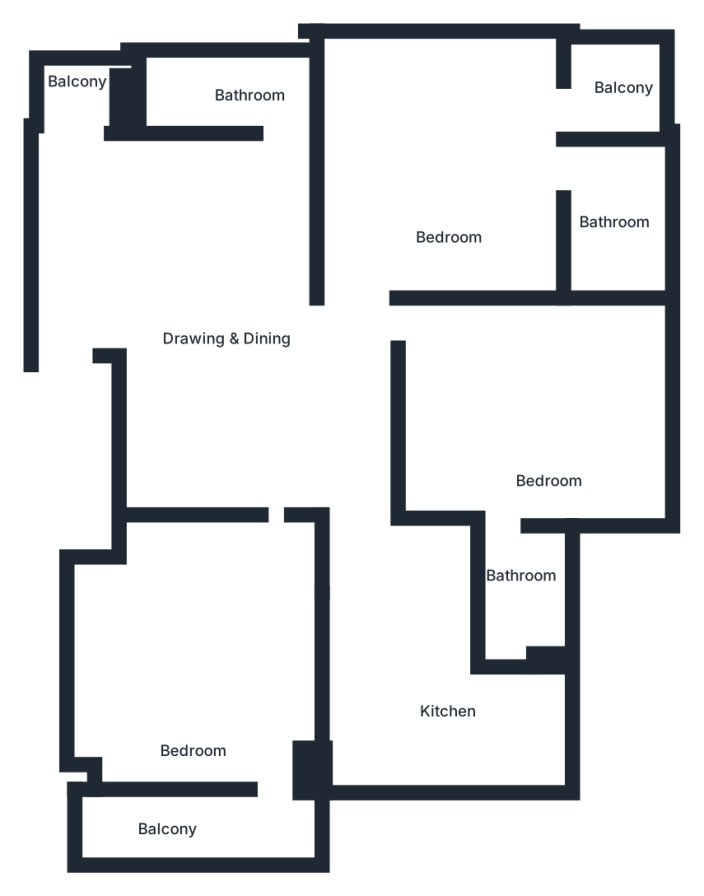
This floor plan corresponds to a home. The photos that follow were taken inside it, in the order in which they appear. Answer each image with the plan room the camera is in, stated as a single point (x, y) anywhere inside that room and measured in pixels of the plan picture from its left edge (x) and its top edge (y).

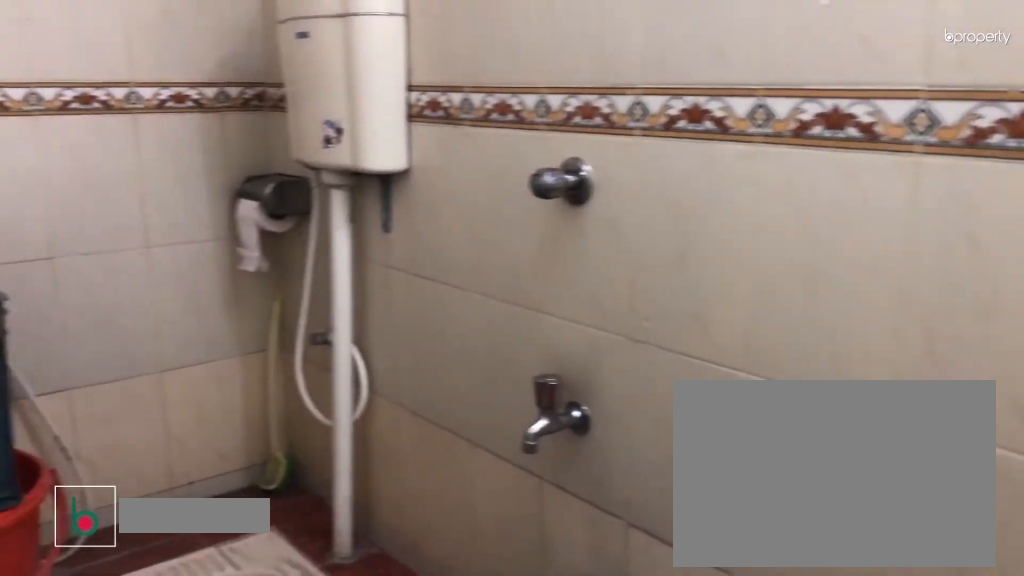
(242, 91)
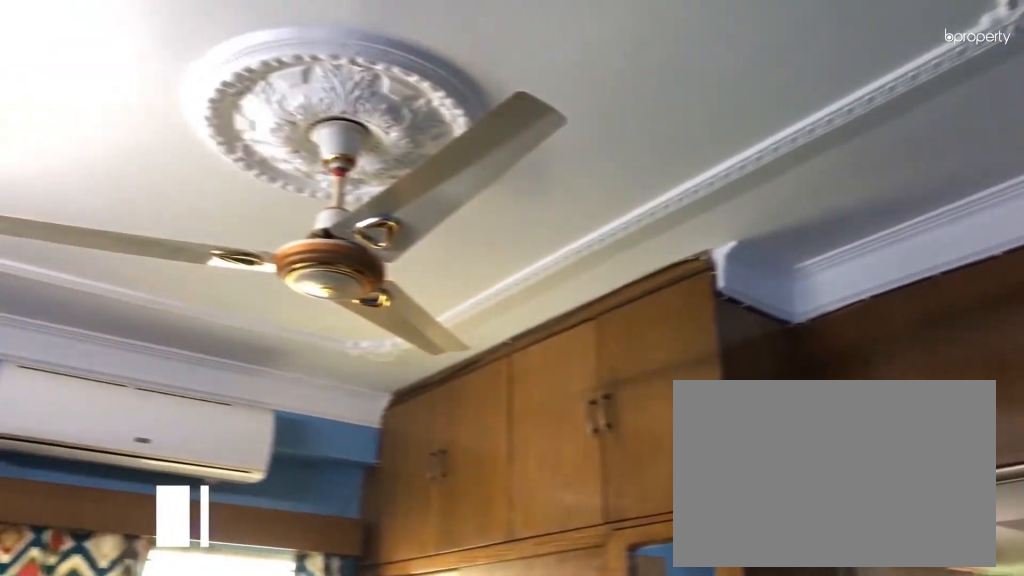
(555, 410)
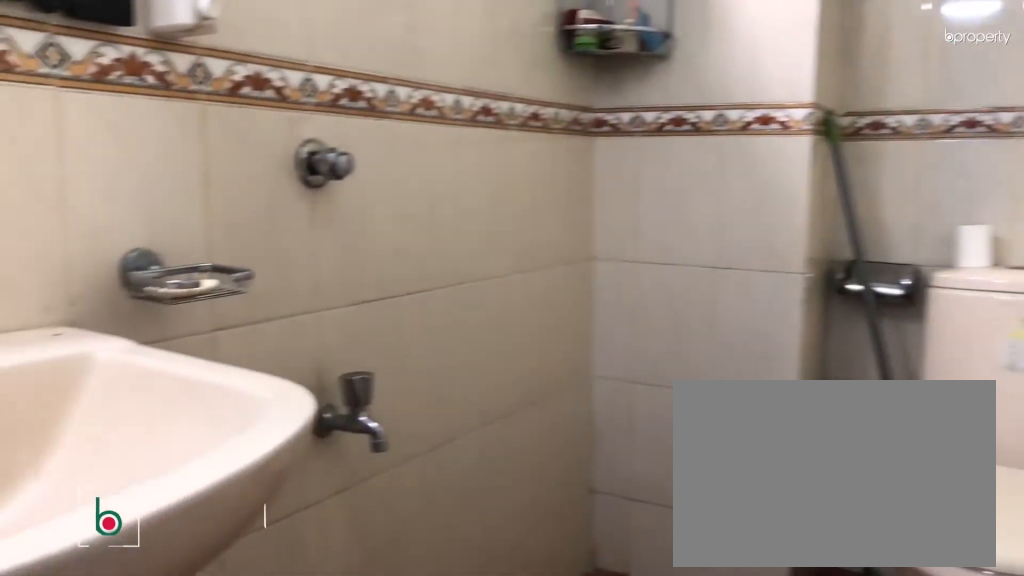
(523, 598)
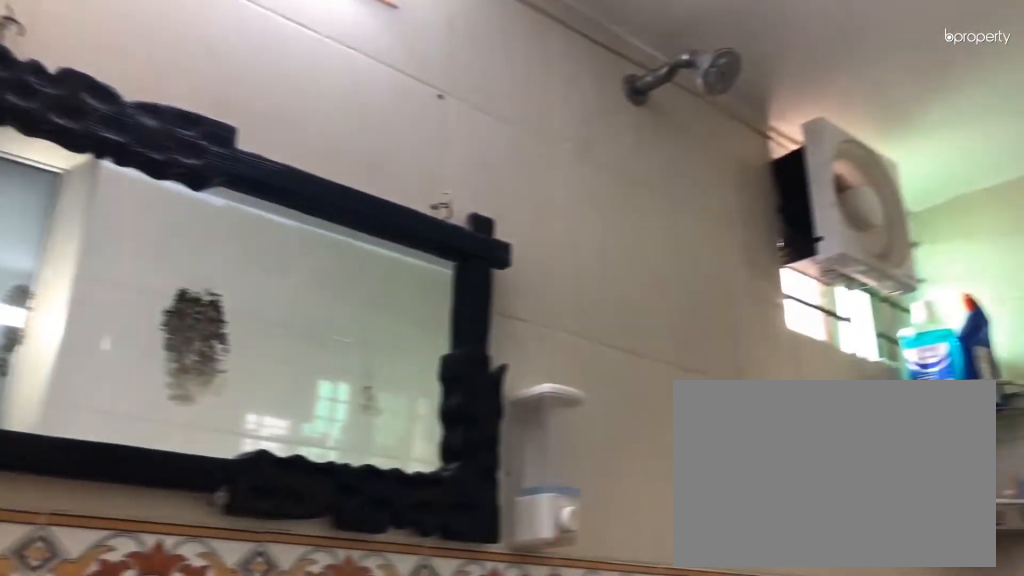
(523, 598)
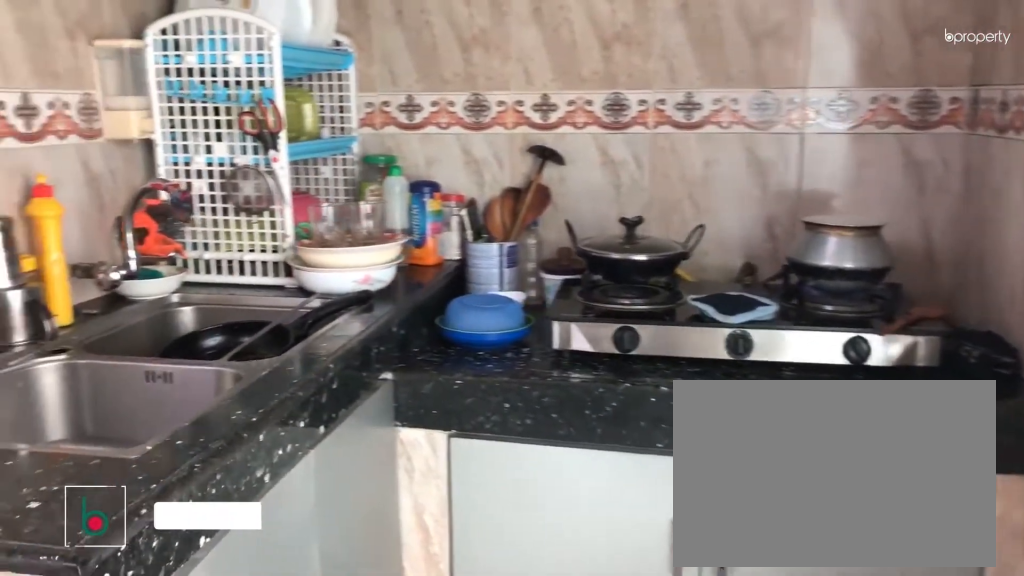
(463, 726)
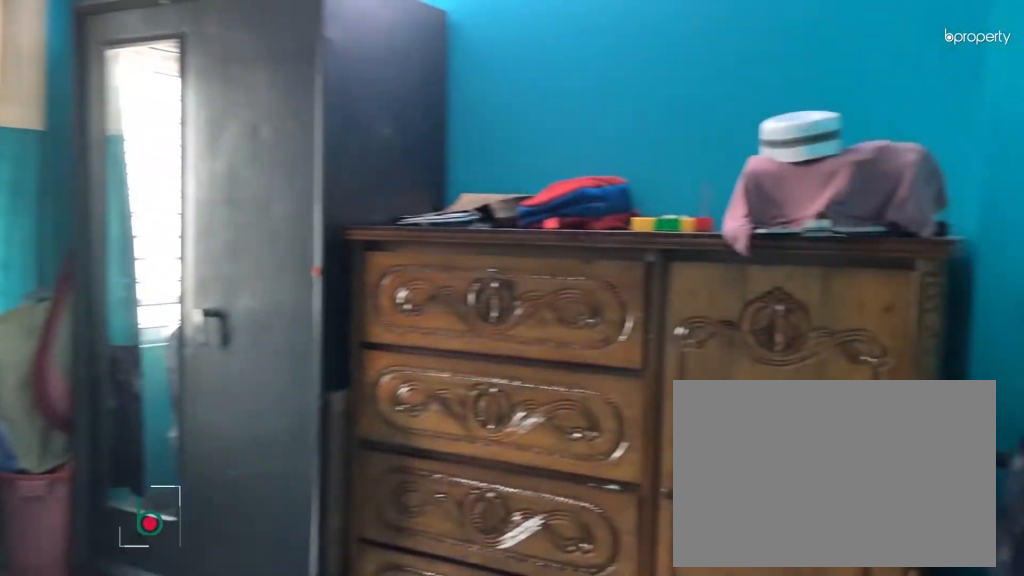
(213, 673)
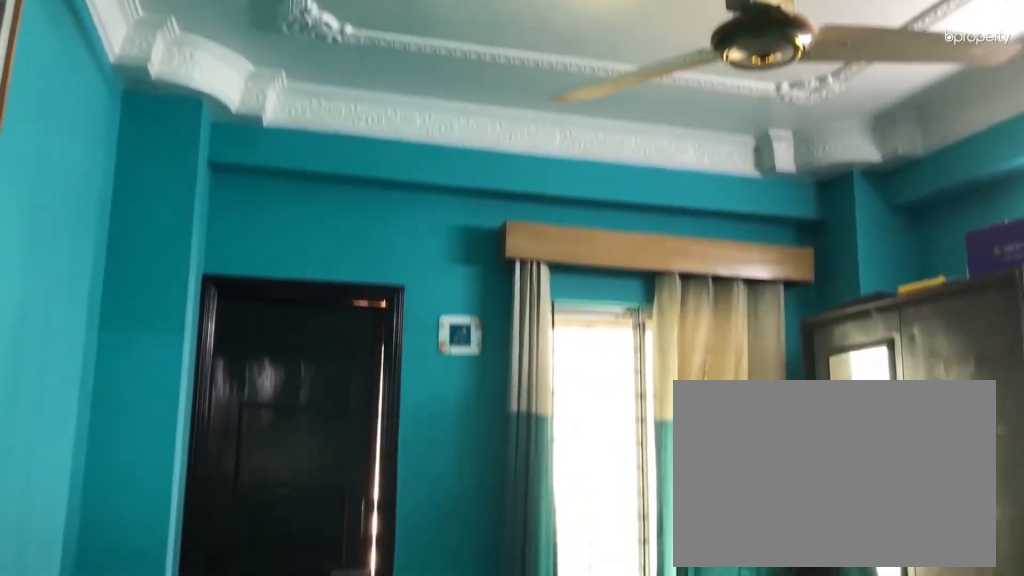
(213, 673)
